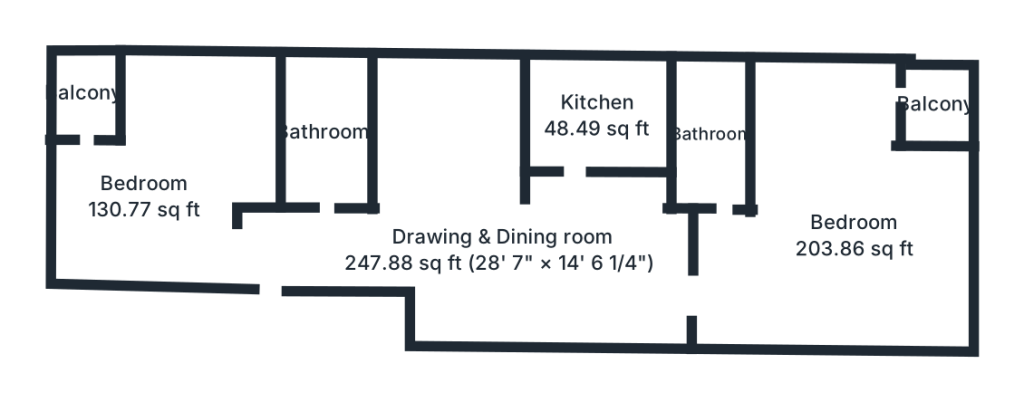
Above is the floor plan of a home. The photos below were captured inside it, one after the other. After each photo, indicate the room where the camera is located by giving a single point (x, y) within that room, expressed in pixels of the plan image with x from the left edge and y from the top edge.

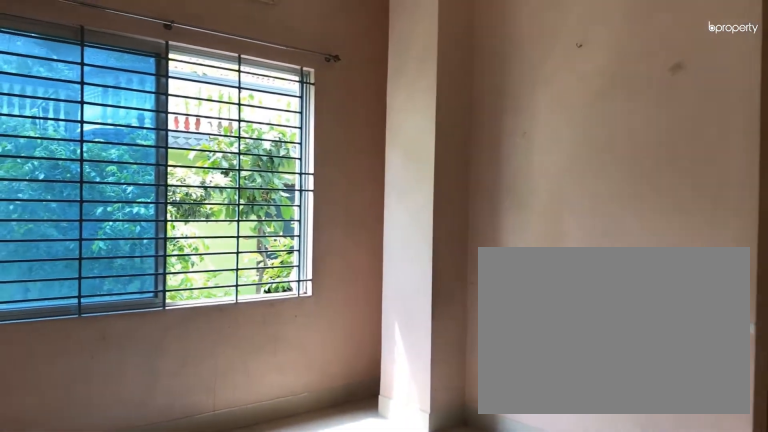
(504, 252)
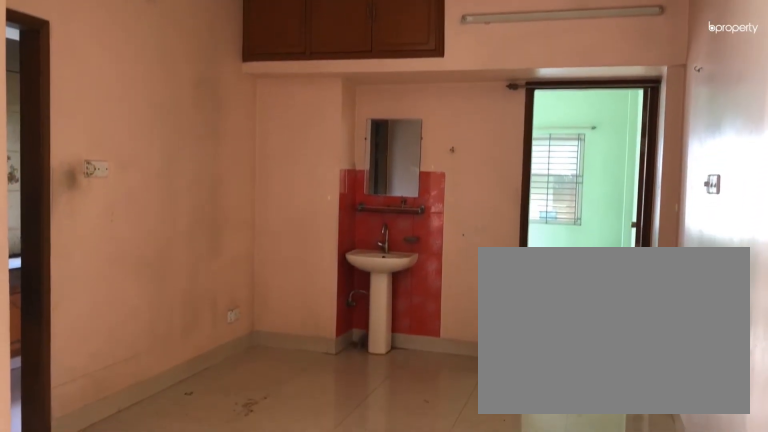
(504, 252)
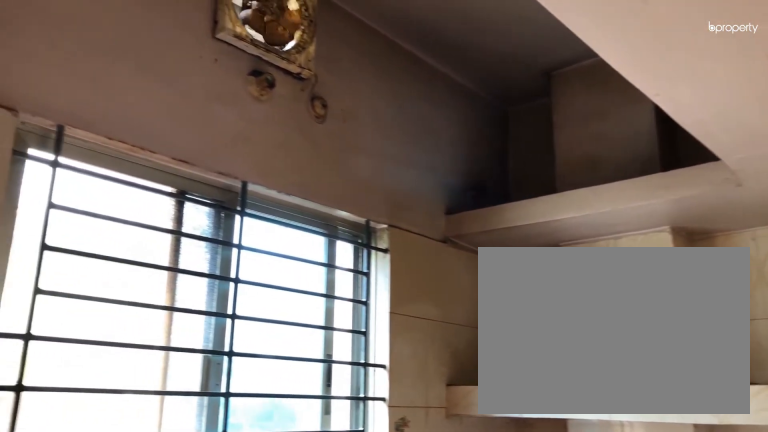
(598, 116)
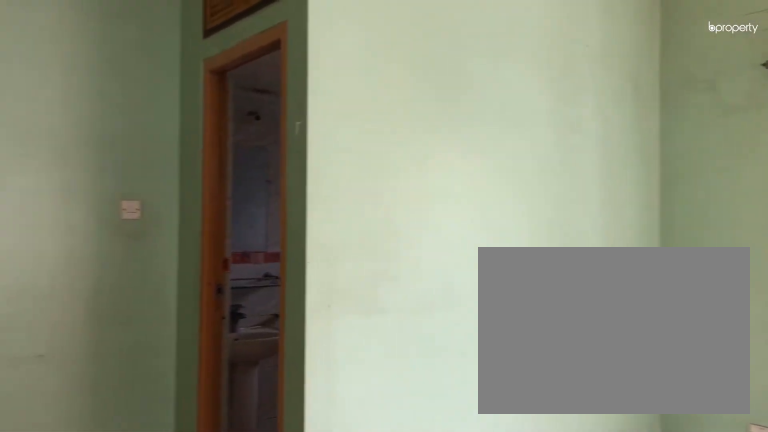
(851, 234)
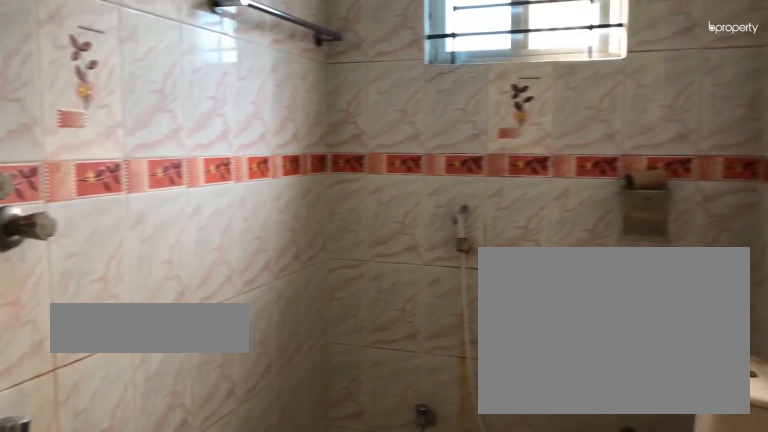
(713, 136)
